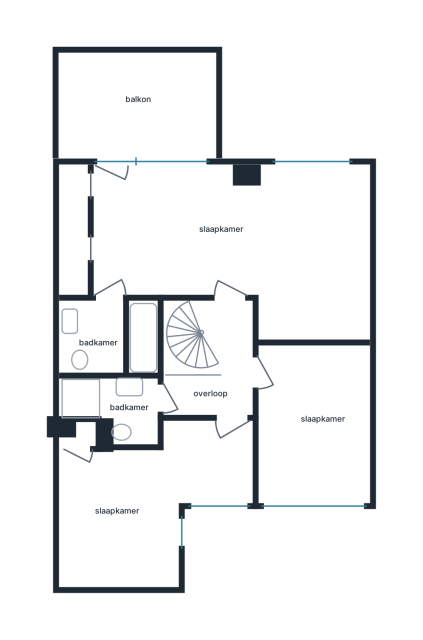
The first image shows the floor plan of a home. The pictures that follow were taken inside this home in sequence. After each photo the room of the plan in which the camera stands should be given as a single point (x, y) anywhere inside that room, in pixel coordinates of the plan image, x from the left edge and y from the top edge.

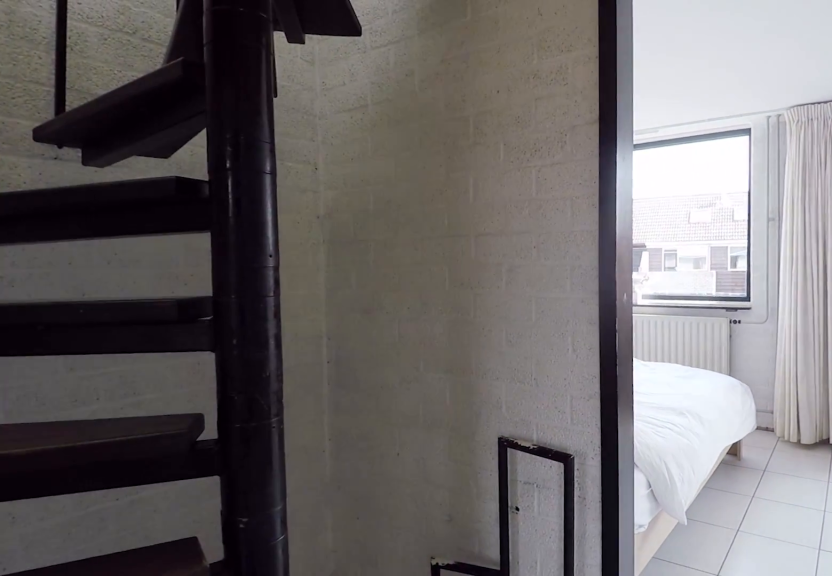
(216, 365)
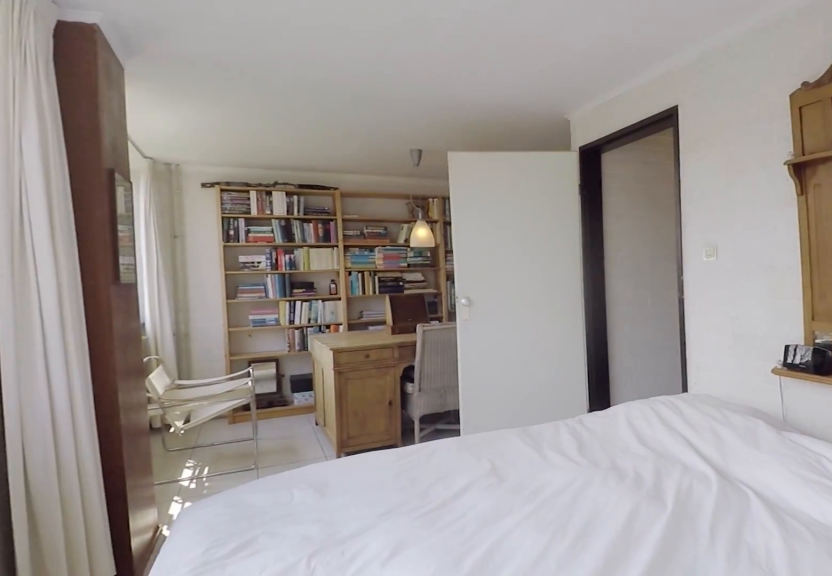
(240, 247)
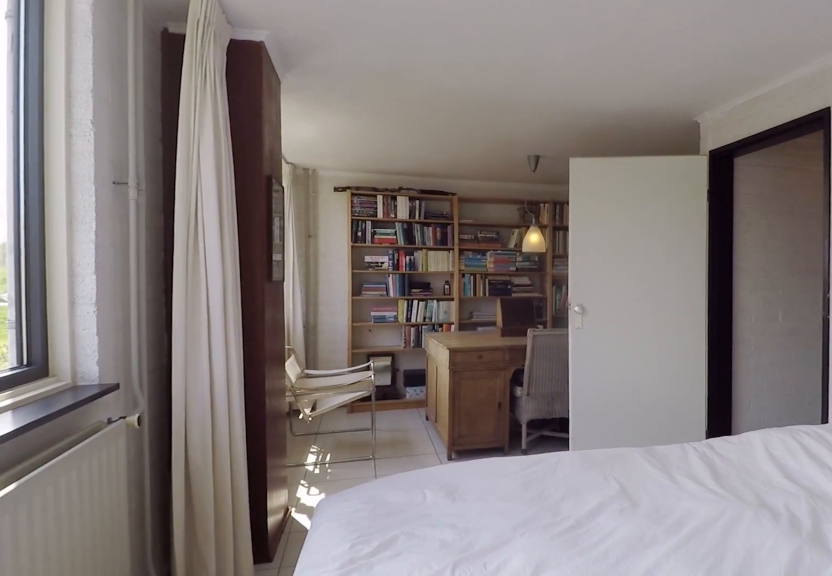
(240, 247)
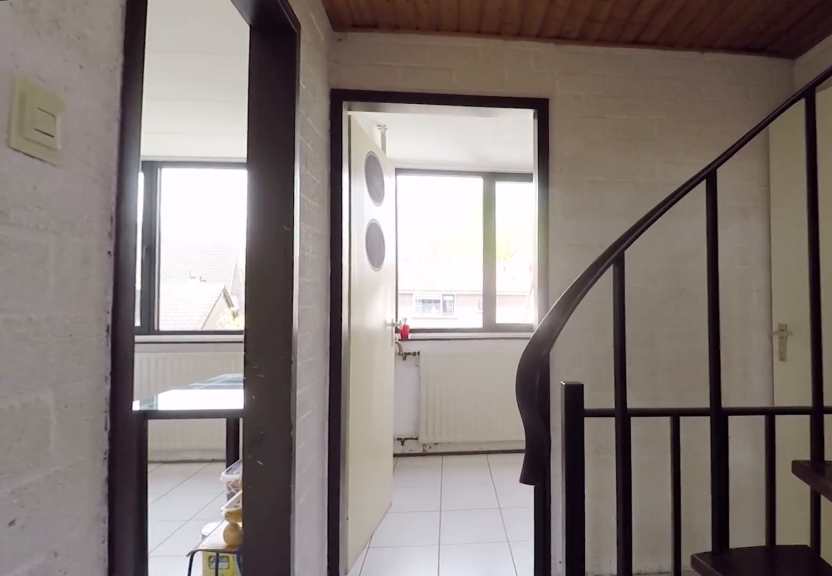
(216, 365)
